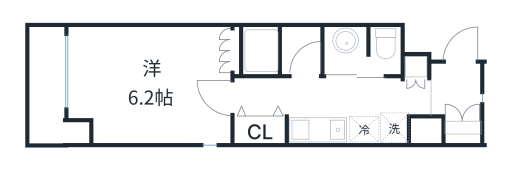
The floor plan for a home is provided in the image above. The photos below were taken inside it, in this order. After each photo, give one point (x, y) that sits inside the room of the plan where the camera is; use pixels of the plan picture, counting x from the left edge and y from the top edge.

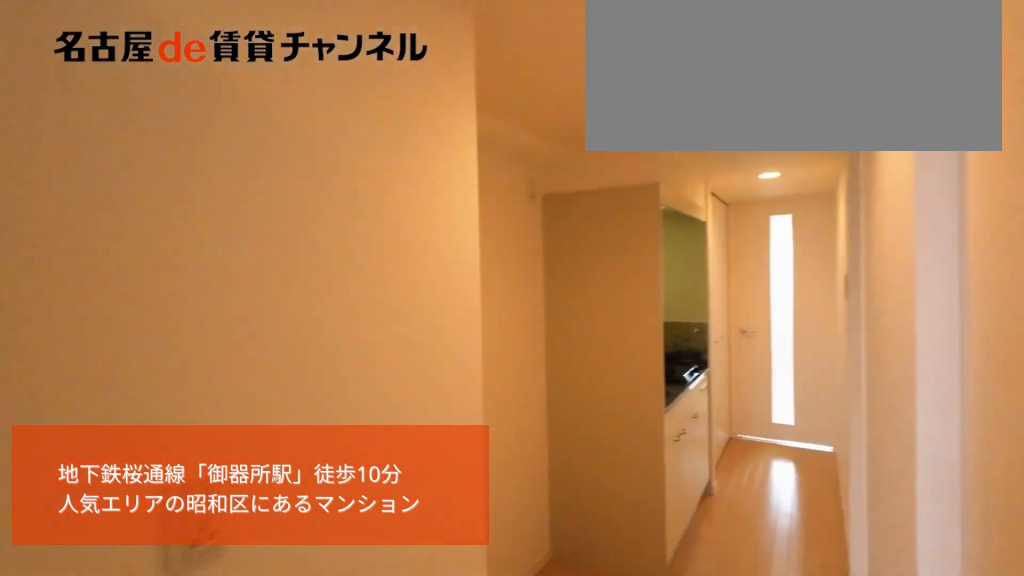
(455, 98)
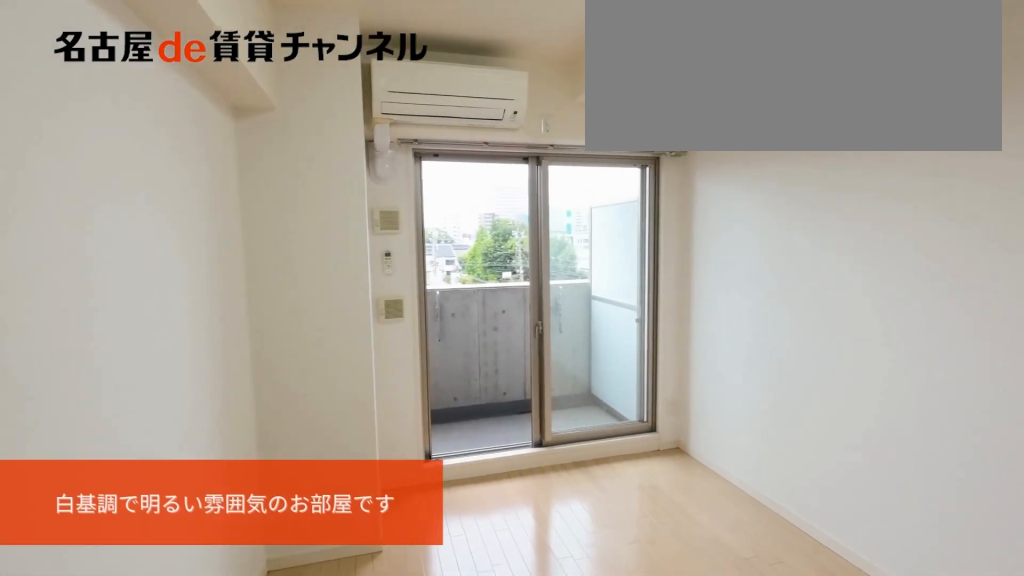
(149, 84)
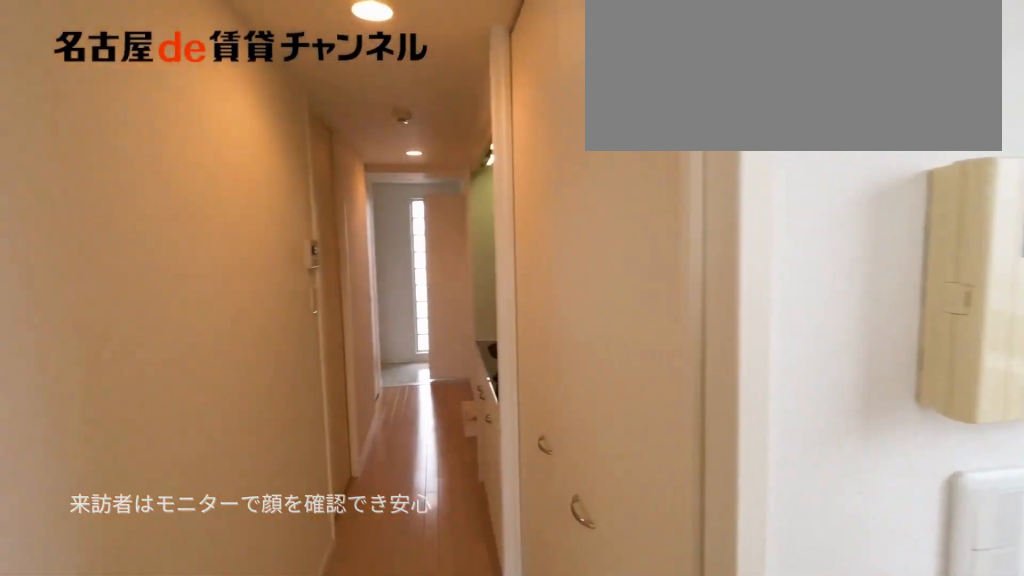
(149, 84)
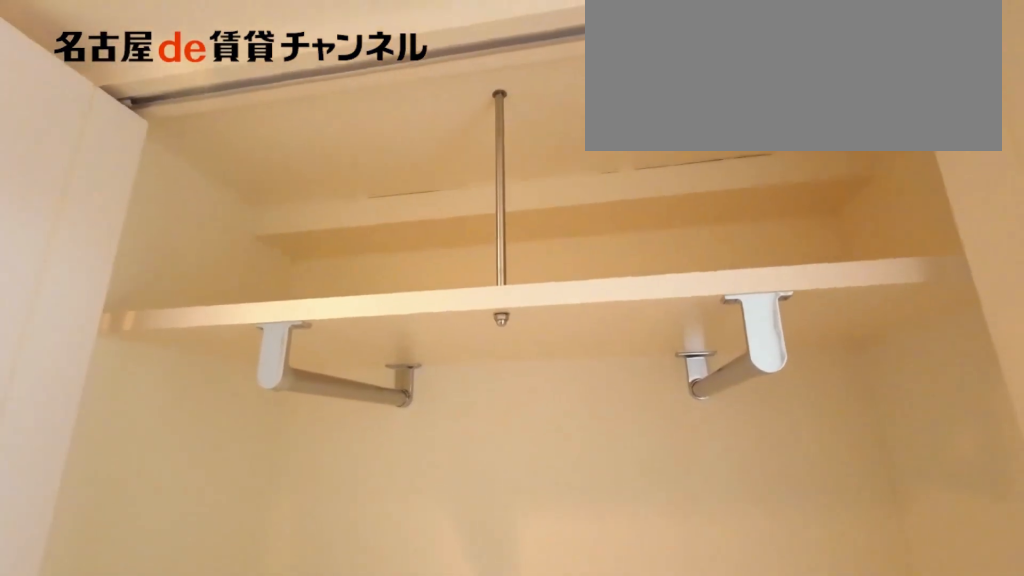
(261, 129)
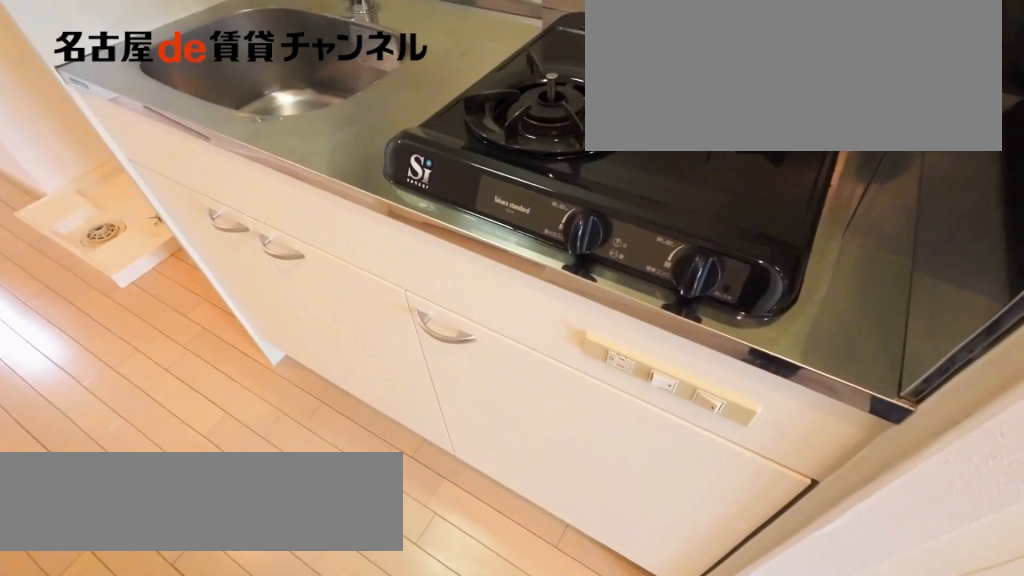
(331, 130)
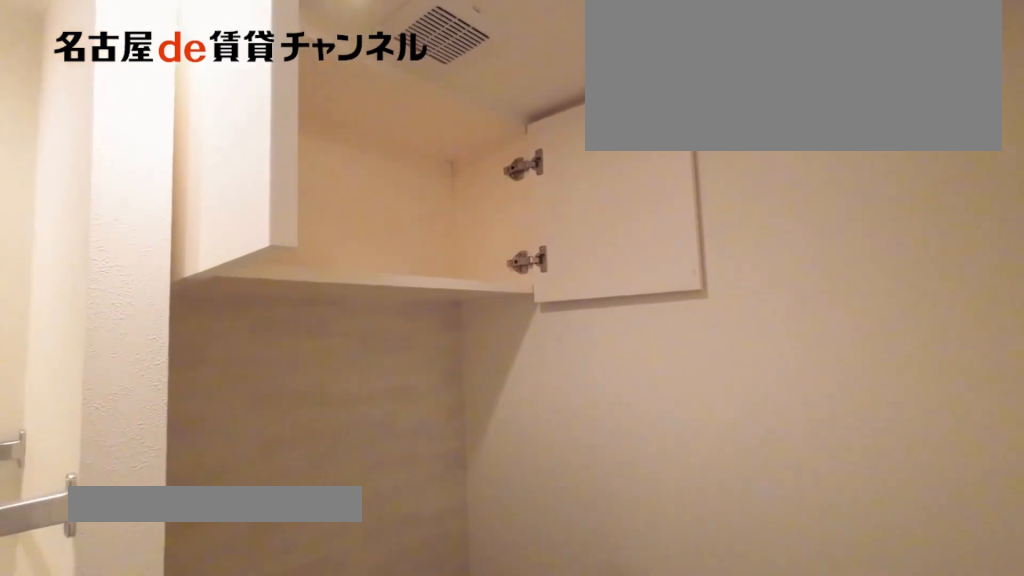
(362, 51)
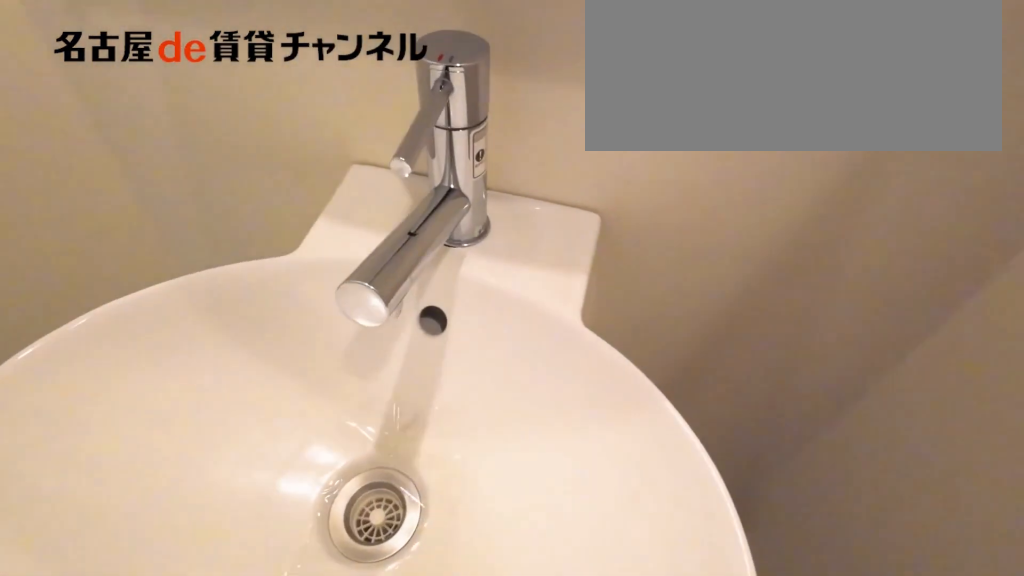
(362, 51)
